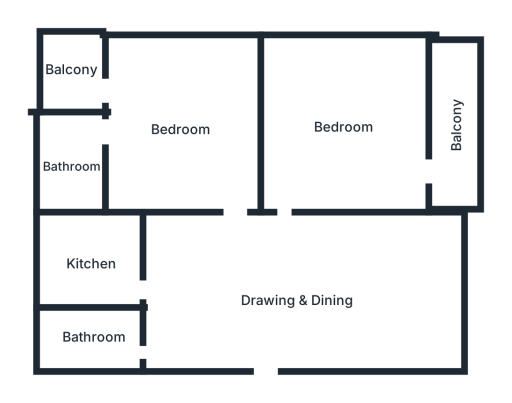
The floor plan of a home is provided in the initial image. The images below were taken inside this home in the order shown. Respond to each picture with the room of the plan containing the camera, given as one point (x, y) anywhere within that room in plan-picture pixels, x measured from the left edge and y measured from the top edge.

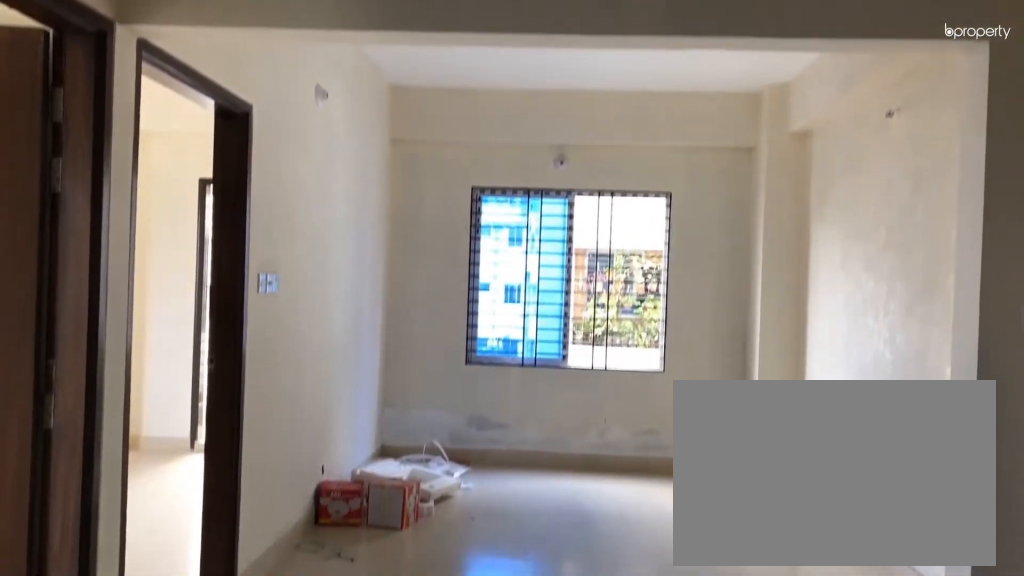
(269, 308)
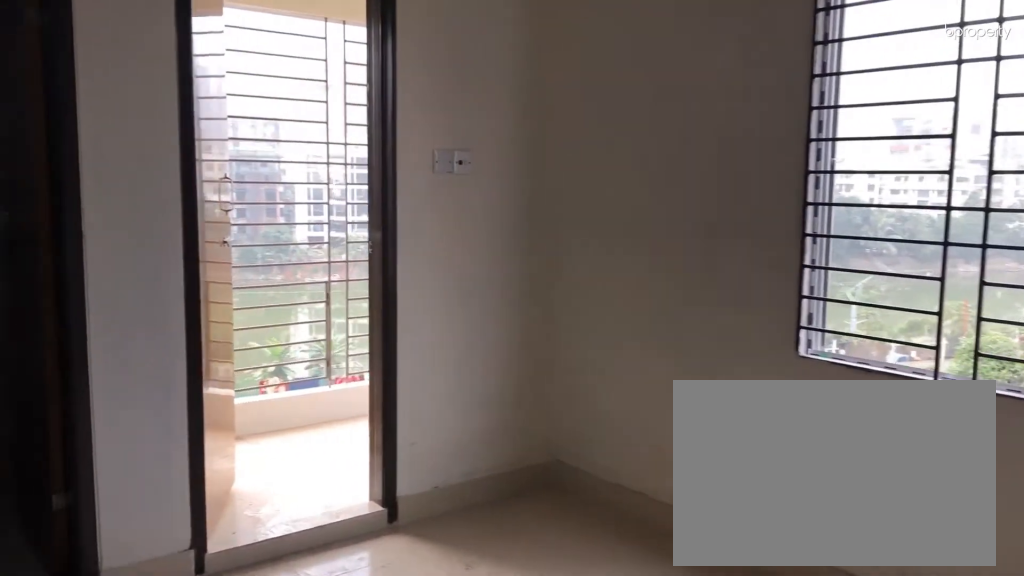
(173, 128)
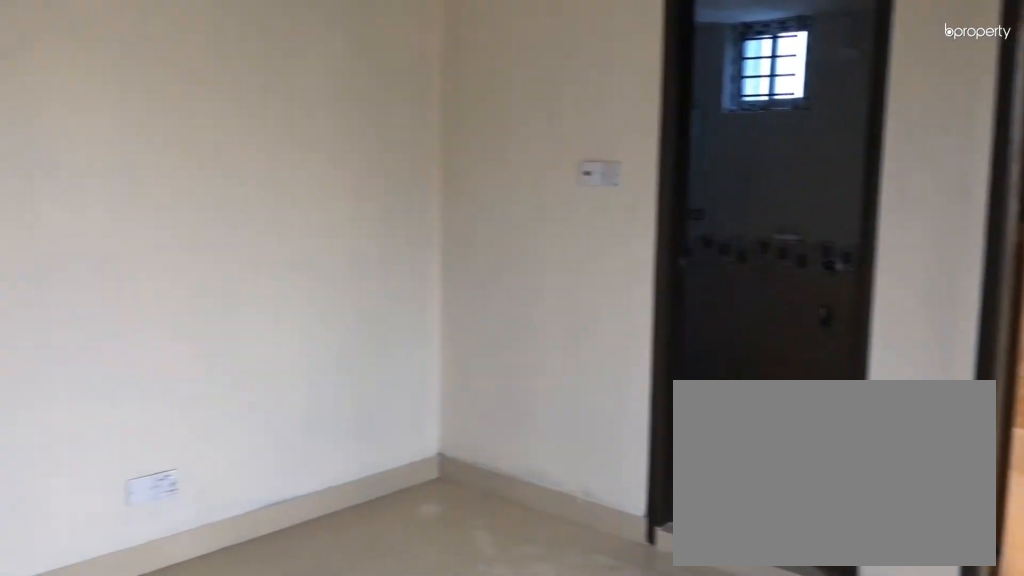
(173, 128)
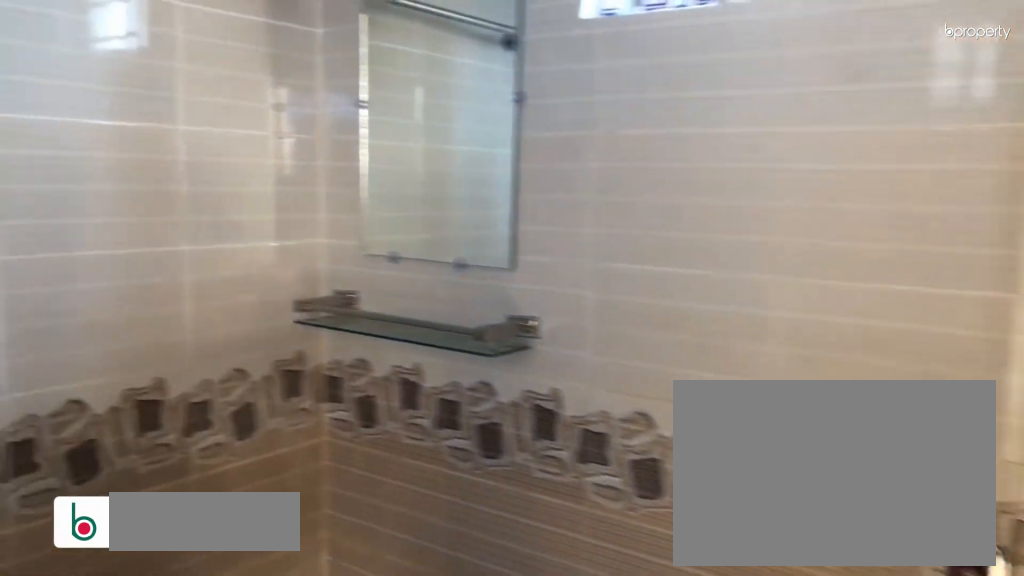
(69, 159)
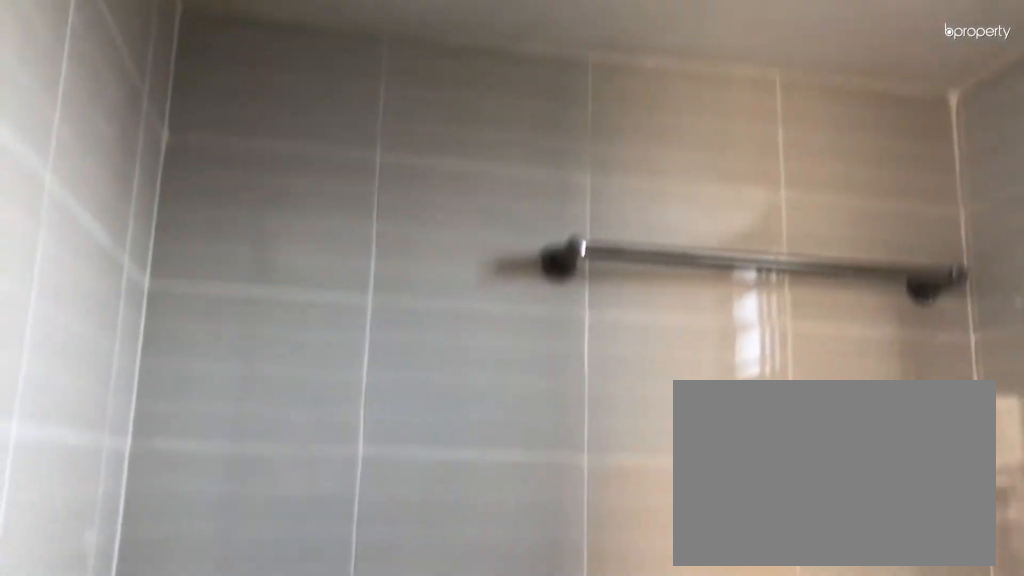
(69, 159)
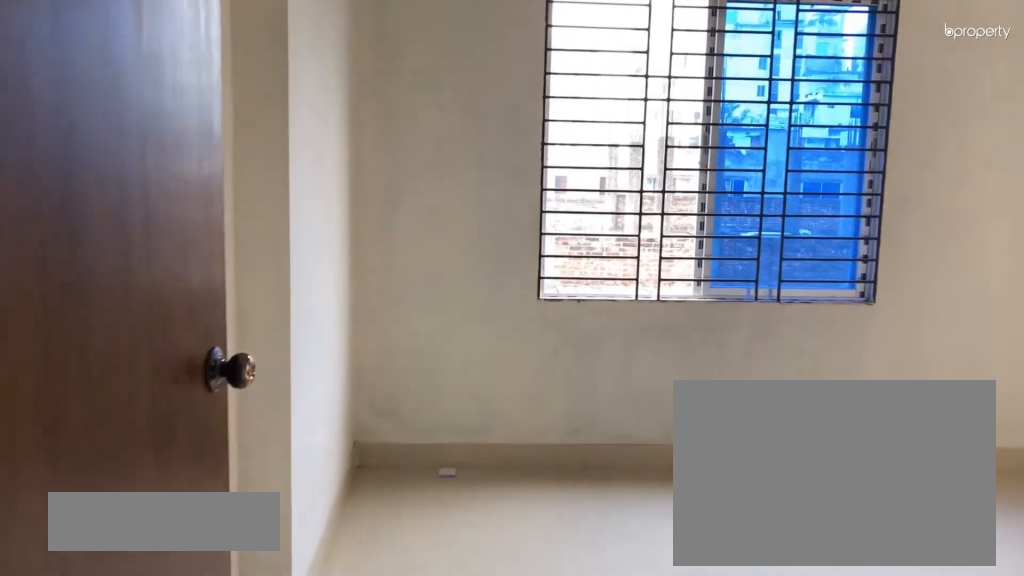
(343, 134)
